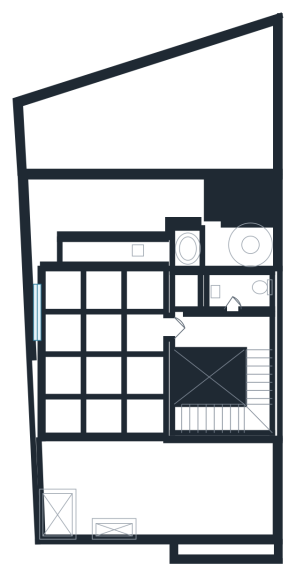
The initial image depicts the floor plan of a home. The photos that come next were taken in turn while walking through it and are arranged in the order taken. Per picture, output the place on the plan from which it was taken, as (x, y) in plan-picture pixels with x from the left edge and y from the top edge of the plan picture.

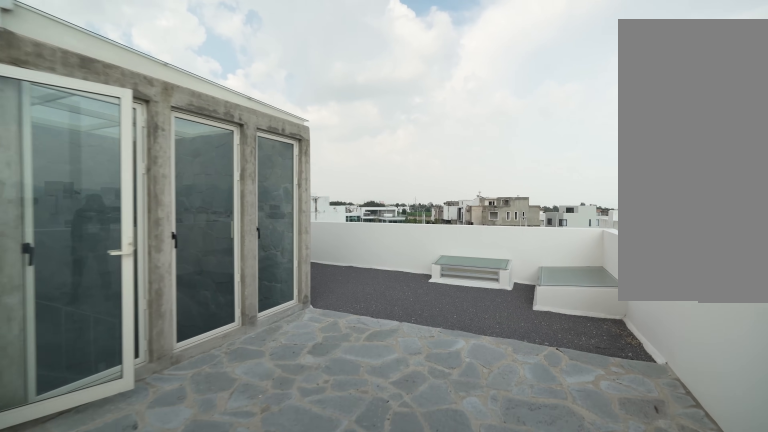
(52, 309)
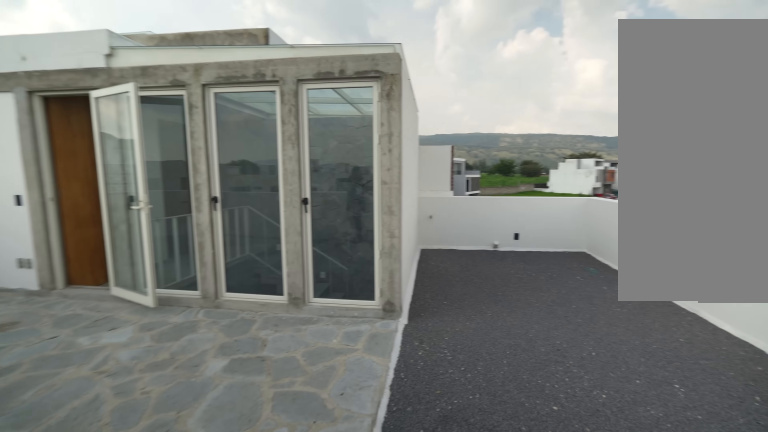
(60, 447)
